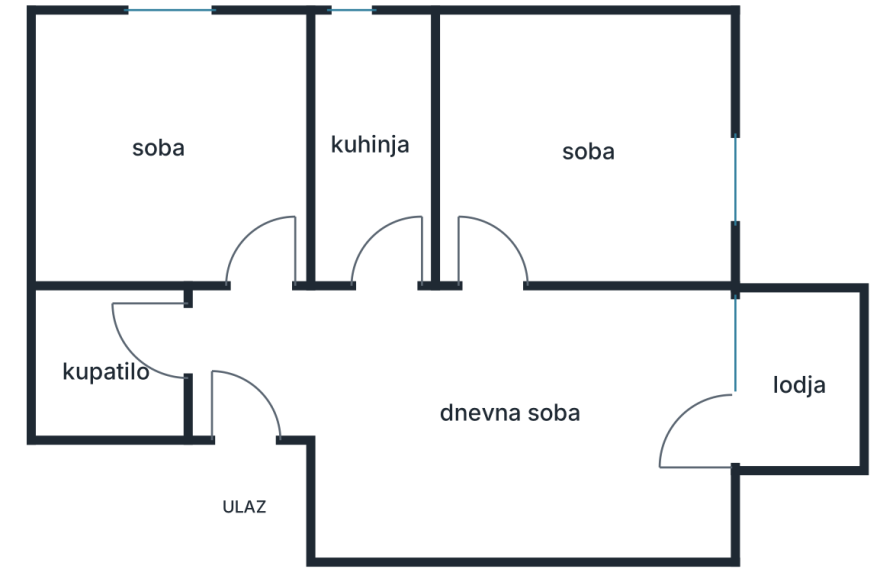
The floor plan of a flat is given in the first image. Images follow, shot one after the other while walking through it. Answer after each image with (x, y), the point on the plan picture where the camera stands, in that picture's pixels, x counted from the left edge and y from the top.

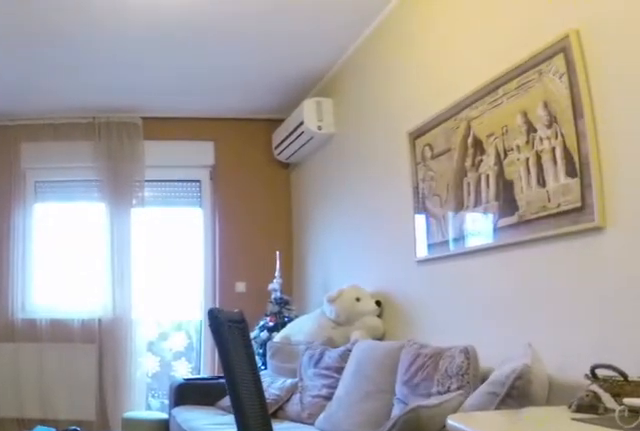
(258, 372)
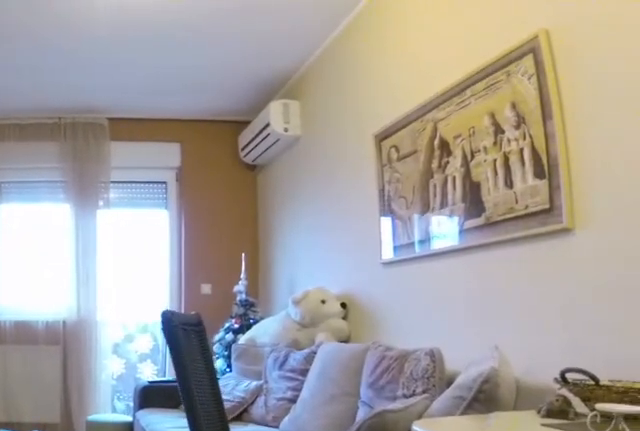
(271, 371)
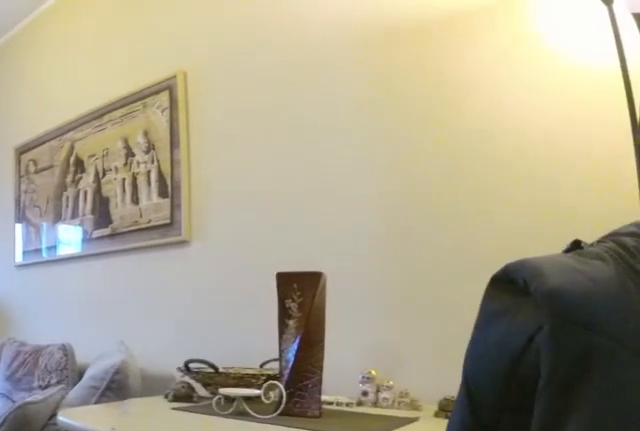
(286, 366)
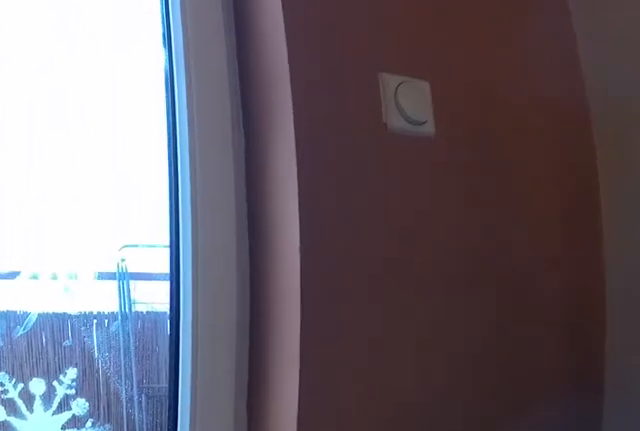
(628, 411)
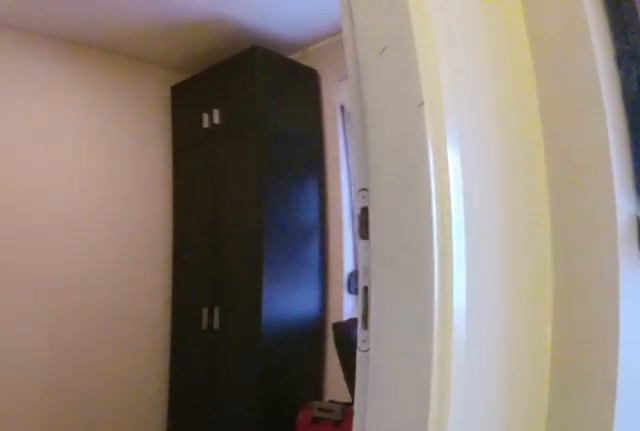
(485, 326)
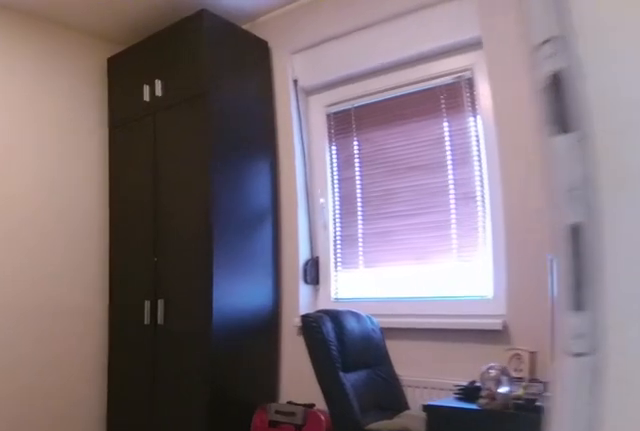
(487, 297)
